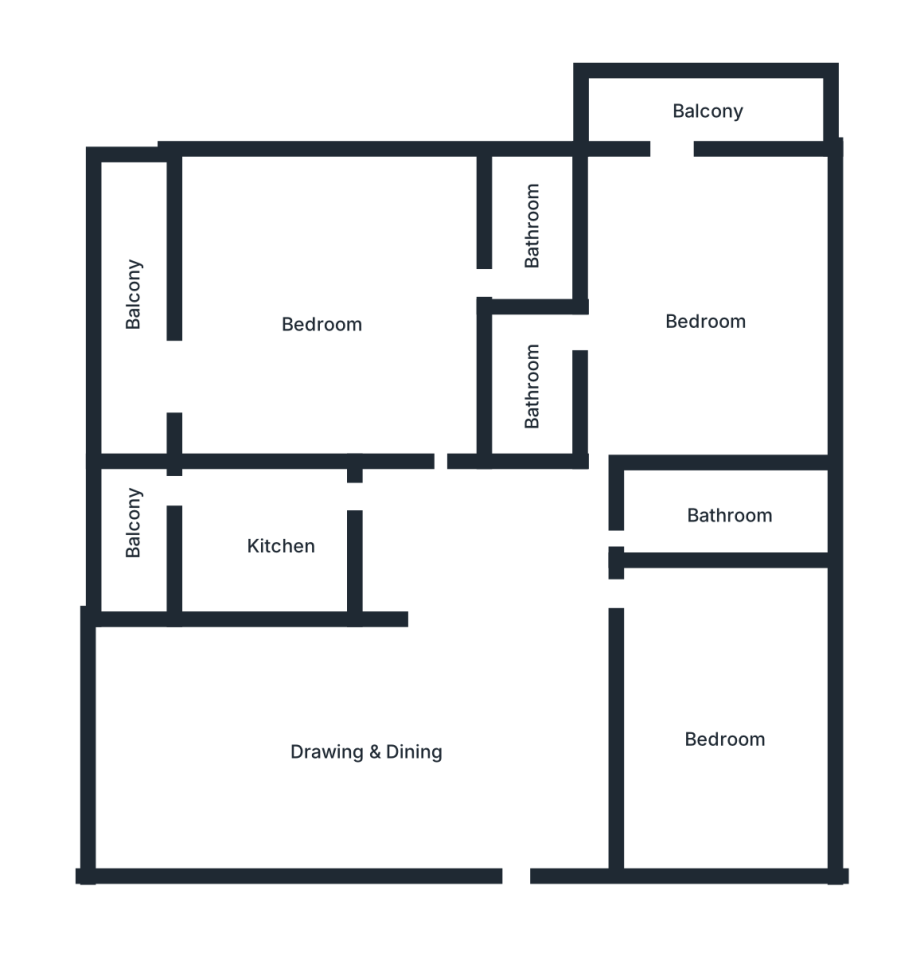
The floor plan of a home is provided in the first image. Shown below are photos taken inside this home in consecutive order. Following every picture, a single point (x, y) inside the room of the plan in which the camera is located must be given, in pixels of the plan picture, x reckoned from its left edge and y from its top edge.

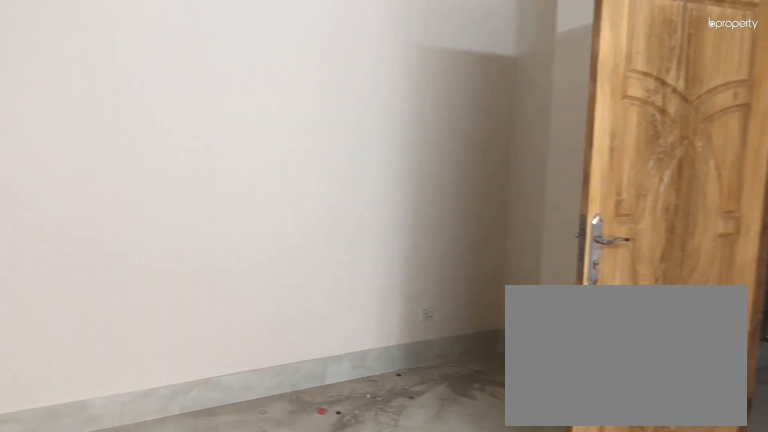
(371, 758)
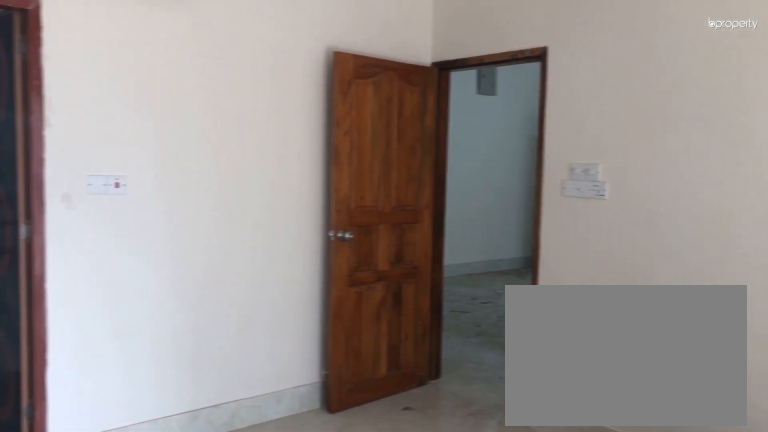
(321, 325)
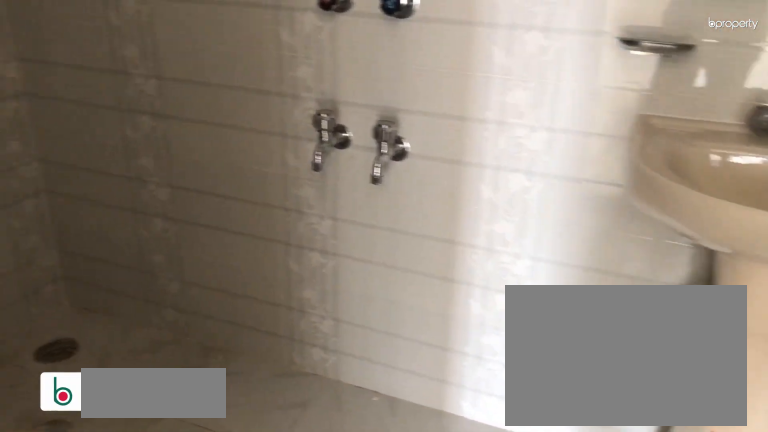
(530, 234)
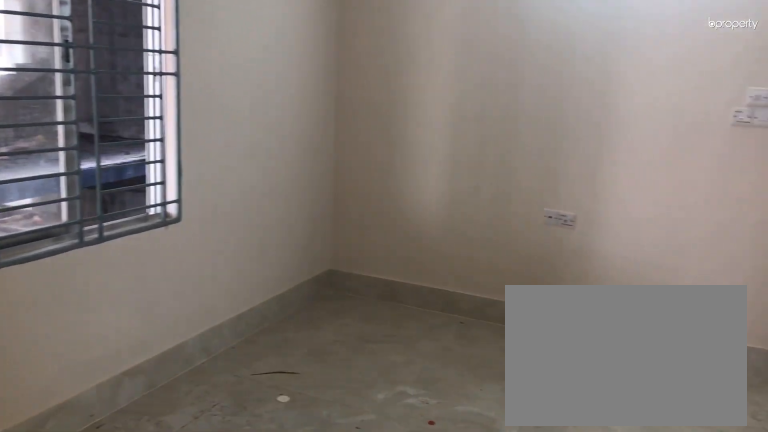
(705, 315)
